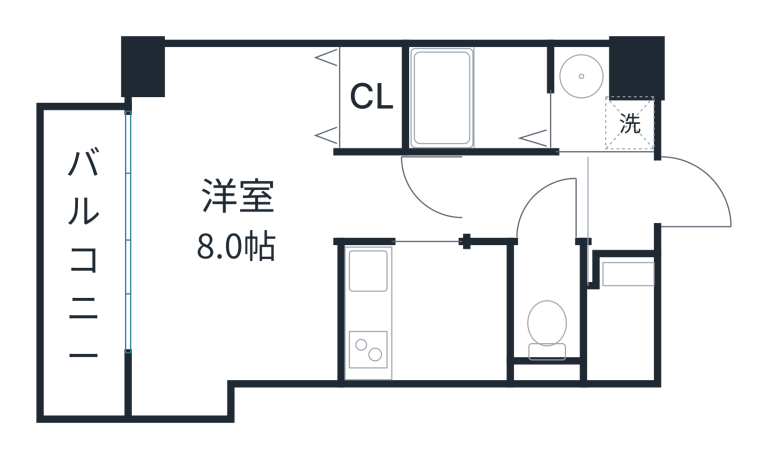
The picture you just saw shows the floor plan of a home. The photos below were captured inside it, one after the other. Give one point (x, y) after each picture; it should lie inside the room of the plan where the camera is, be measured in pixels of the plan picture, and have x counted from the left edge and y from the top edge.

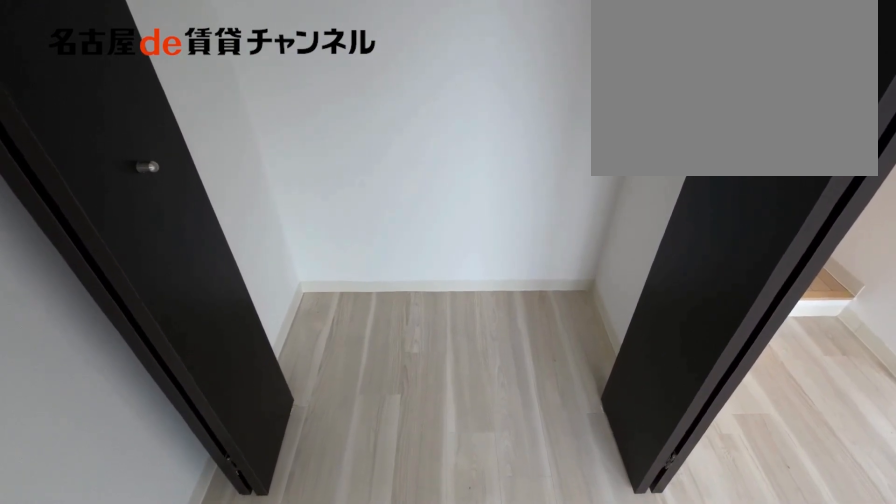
(371, 97)
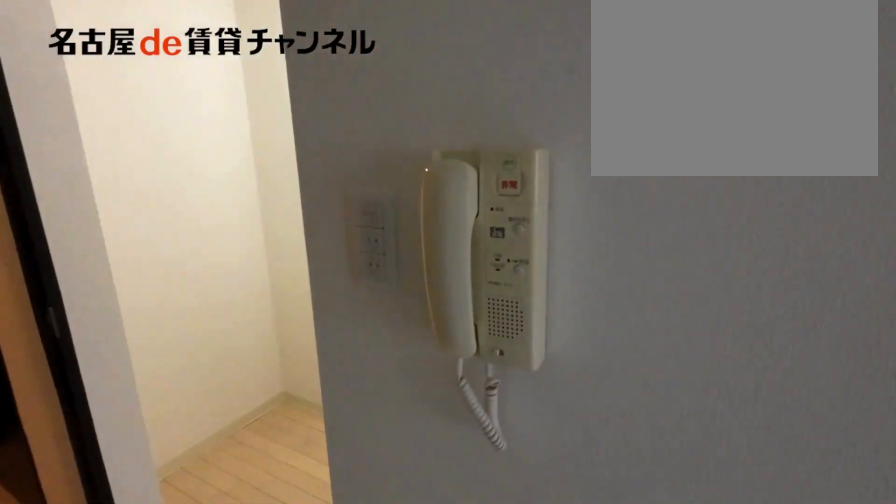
(399, 197)
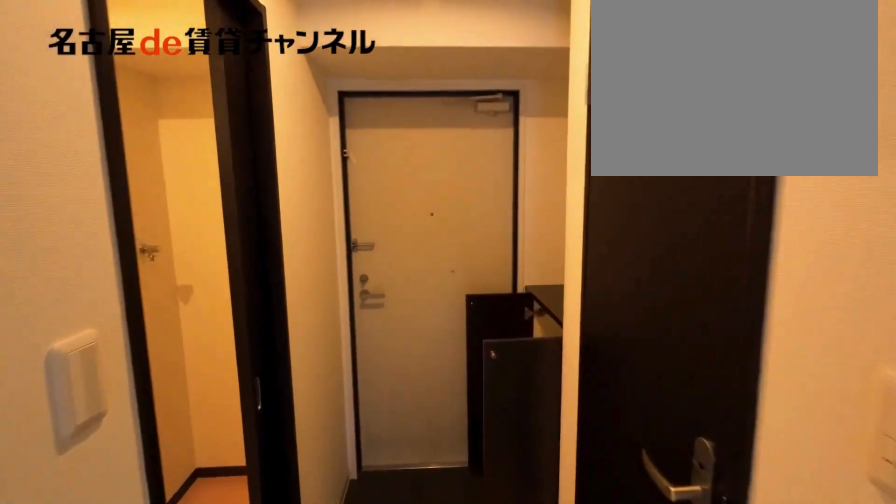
(530, 198)
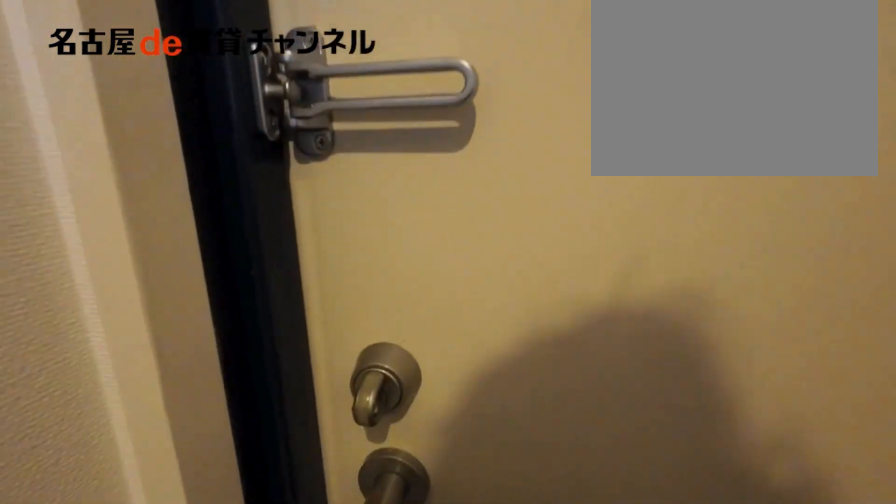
(618, 208)
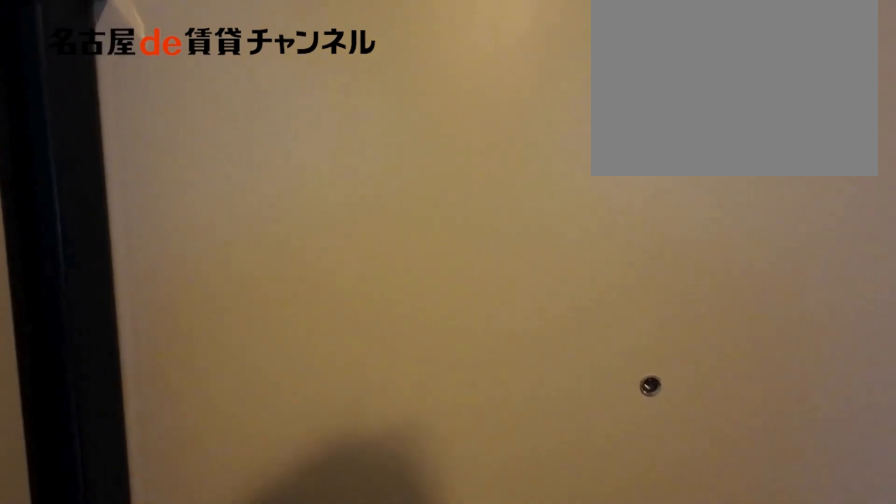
(618, 208)
